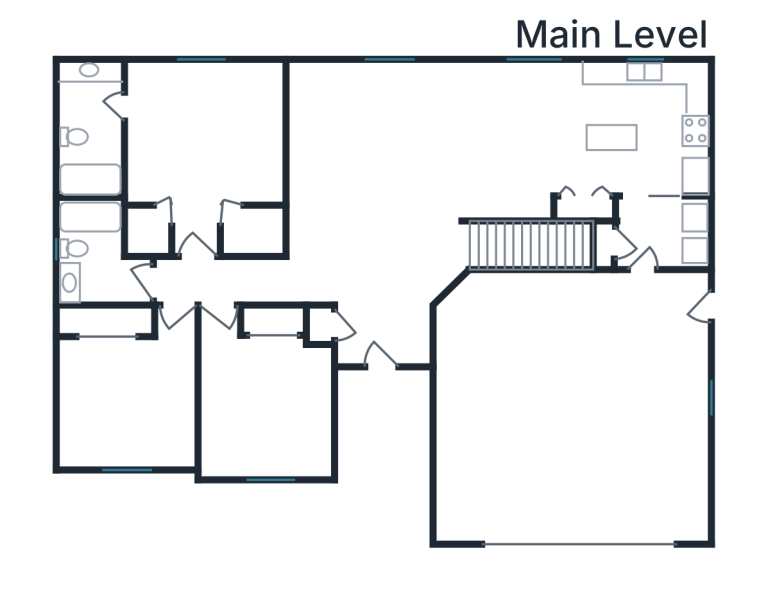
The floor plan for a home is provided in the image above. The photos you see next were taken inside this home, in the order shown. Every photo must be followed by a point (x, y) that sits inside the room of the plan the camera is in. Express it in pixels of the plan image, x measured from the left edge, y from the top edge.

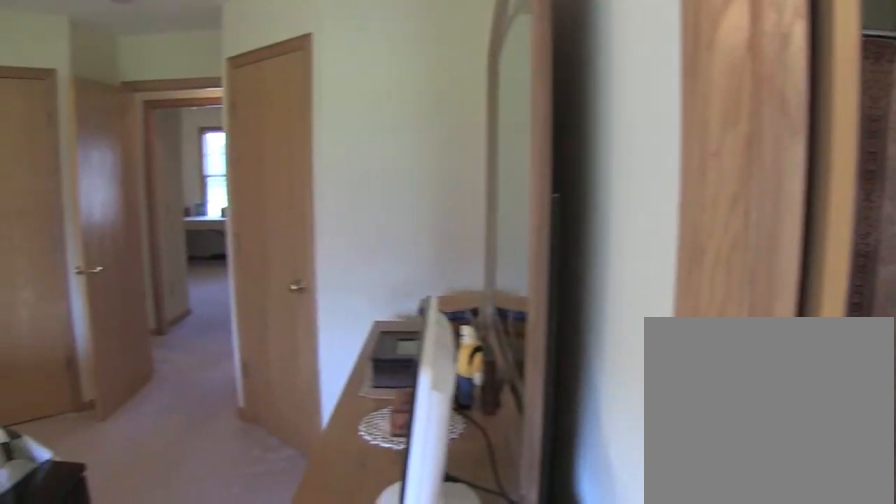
(204, 143)
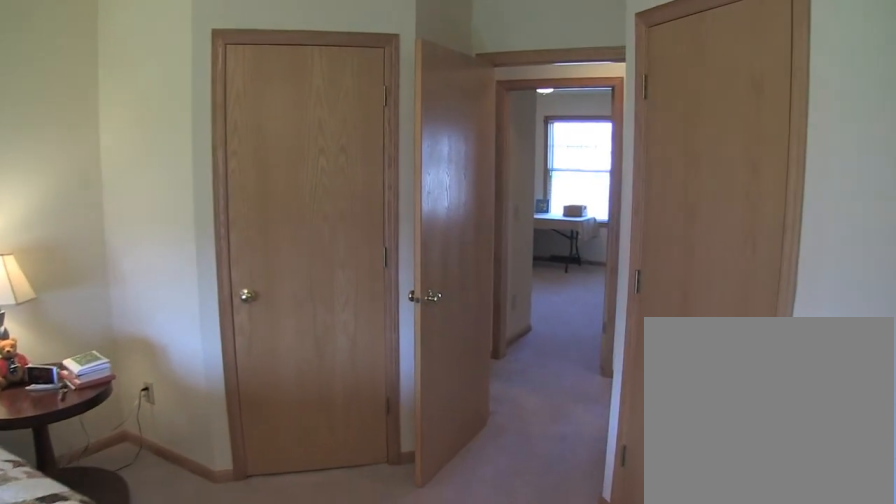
(204, 143)
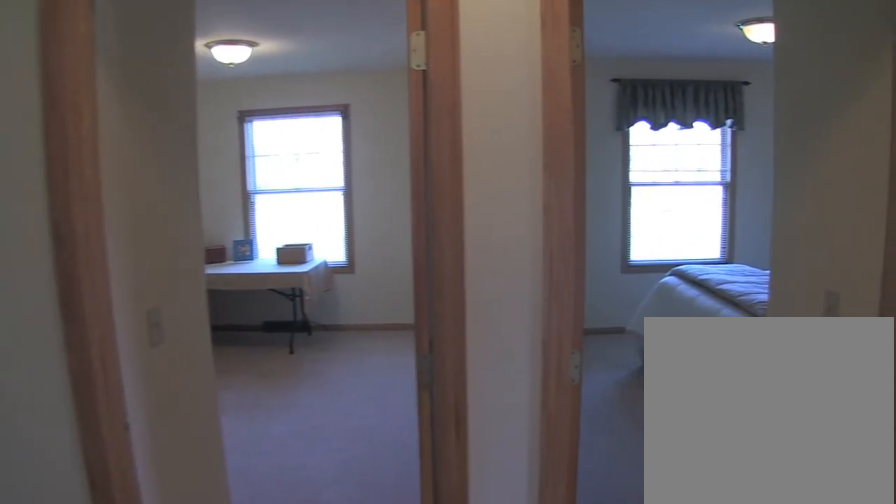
(221, 278)
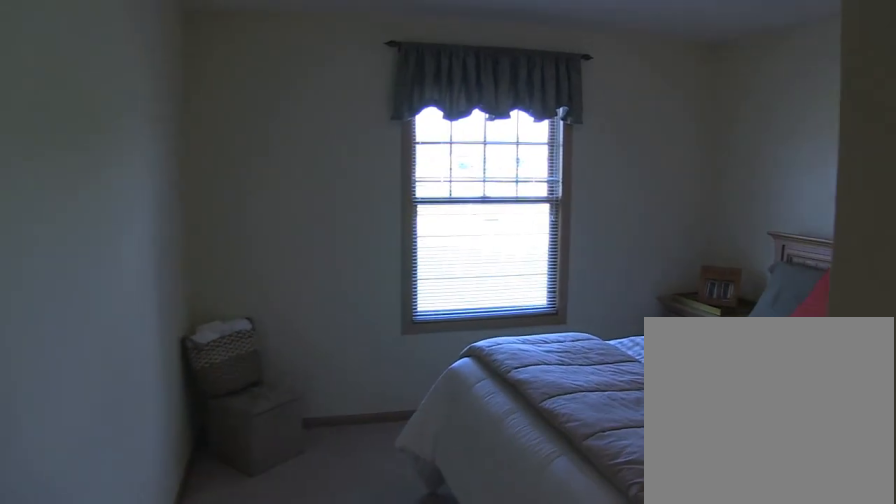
(132, 397)
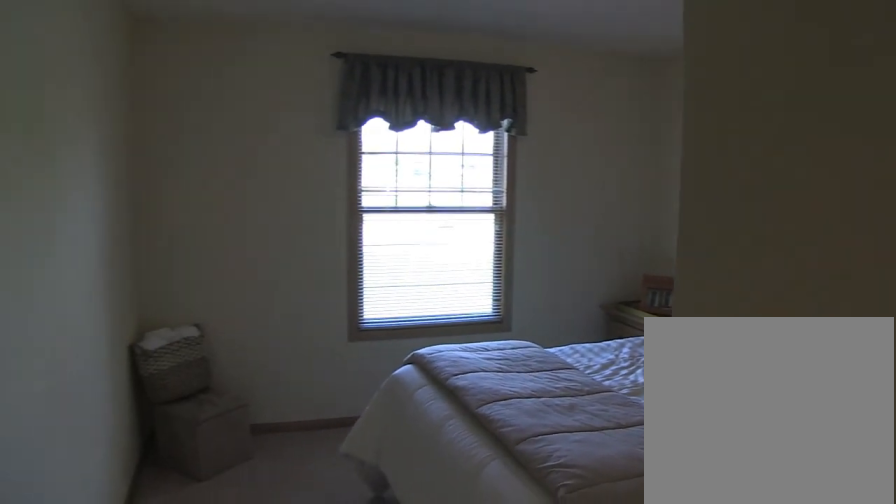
(132, 397)
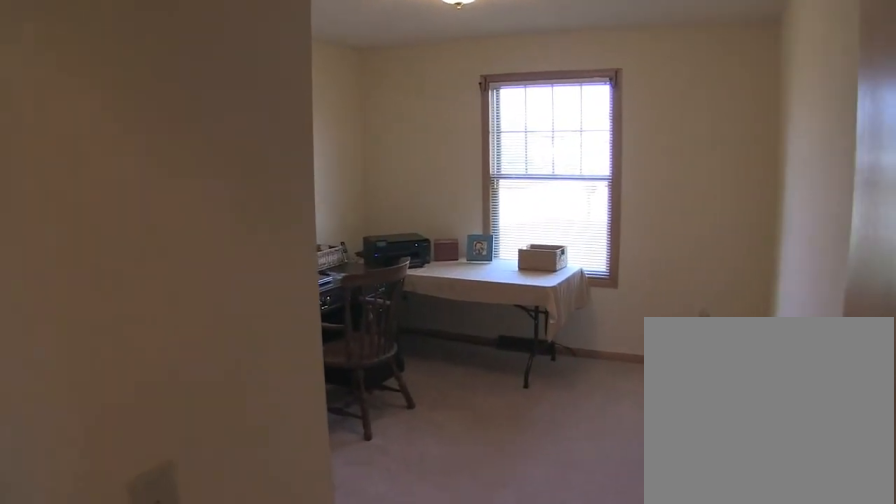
(264, 403)
